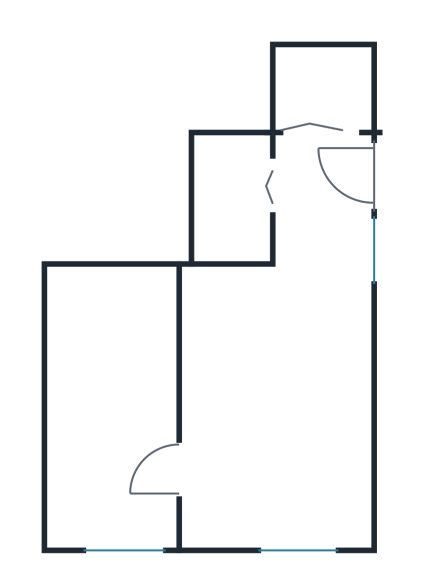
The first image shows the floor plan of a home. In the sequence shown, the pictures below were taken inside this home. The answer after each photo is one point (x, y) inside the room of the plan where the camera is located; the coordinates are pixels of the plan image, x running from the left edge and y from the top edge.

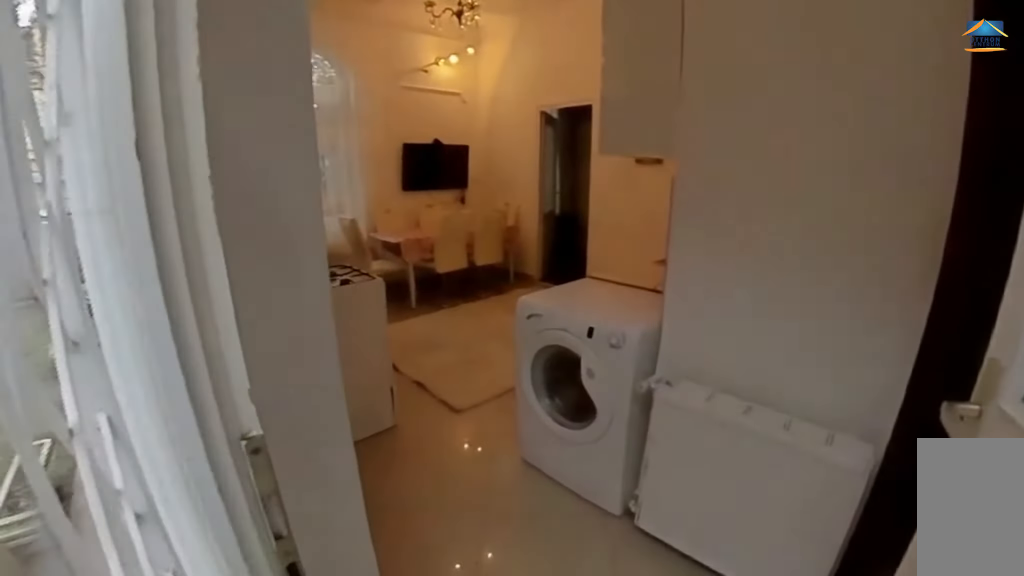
(278, 380)
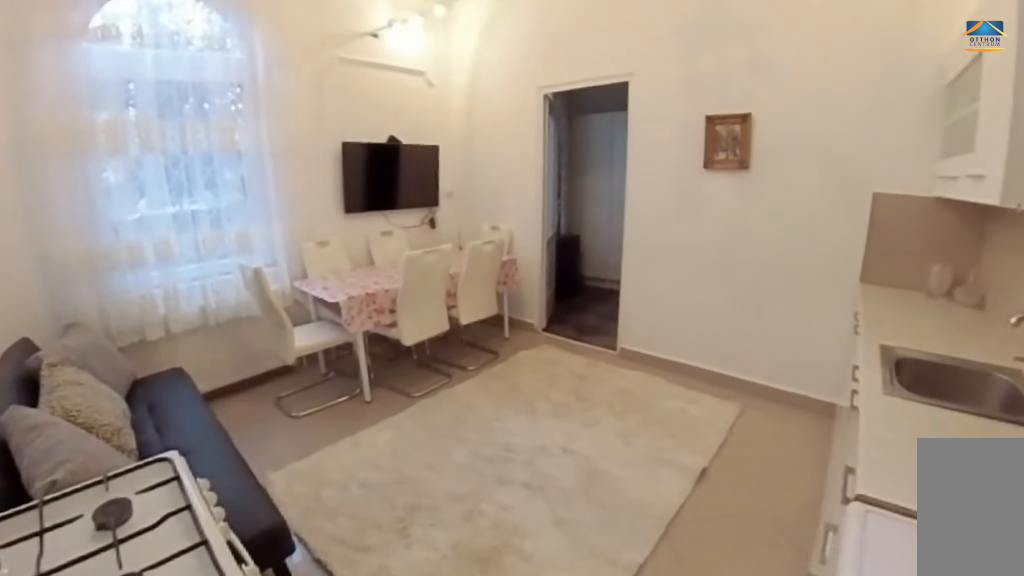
(278, 380)
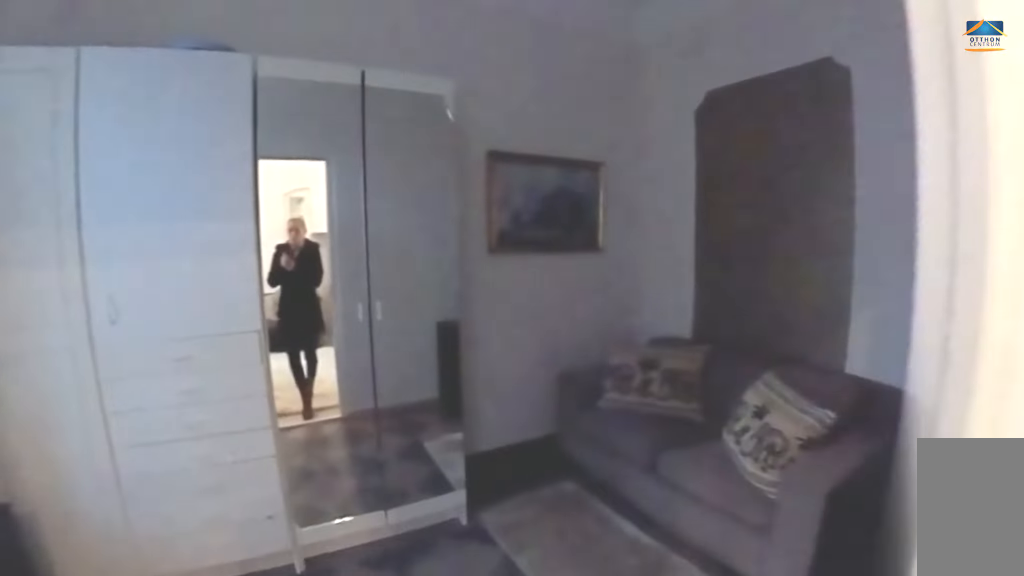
(113, 406)
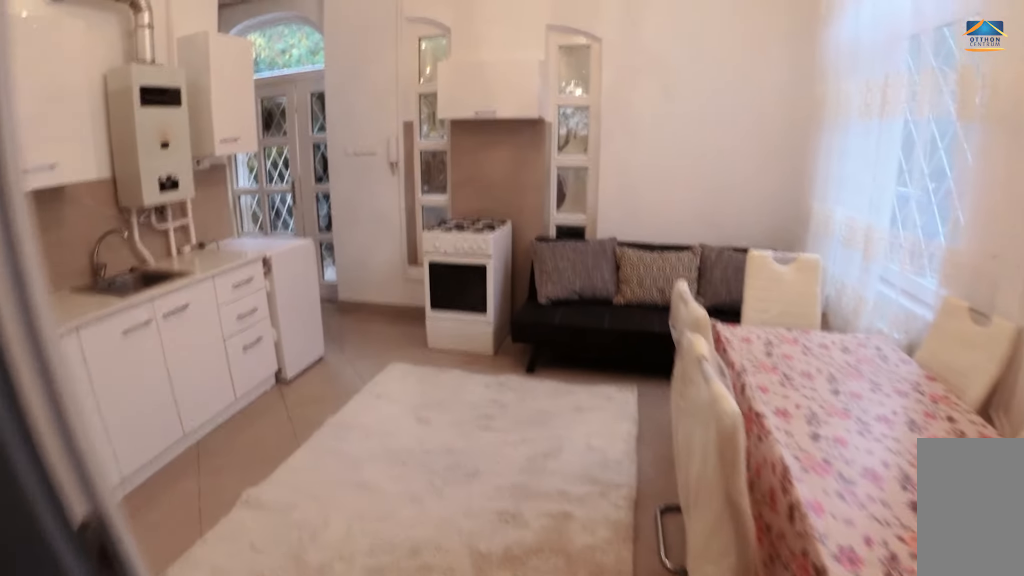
(278, 380)
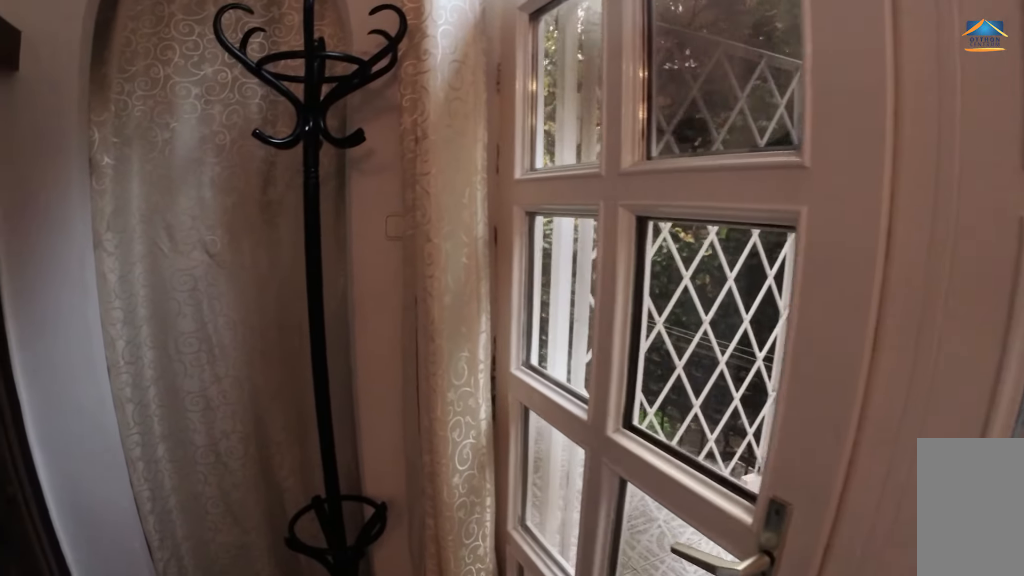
(325, 227)
